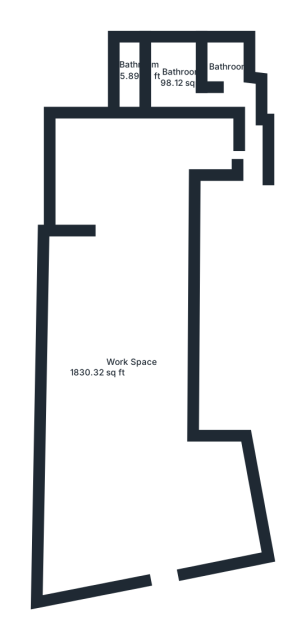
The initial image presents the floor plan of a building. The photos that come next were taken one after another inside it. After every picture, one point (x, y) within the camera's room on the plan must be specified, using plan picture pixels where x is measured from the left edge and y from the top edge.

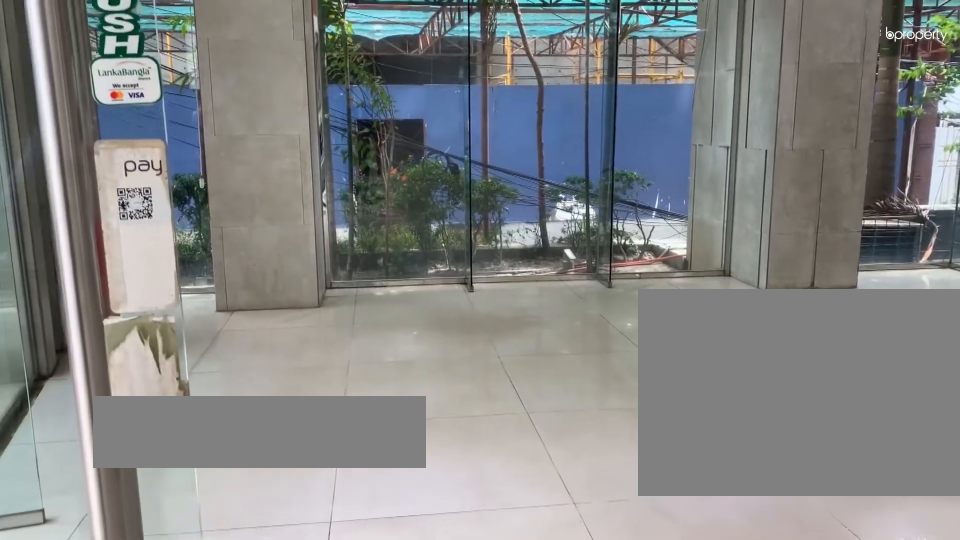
(123, 495)
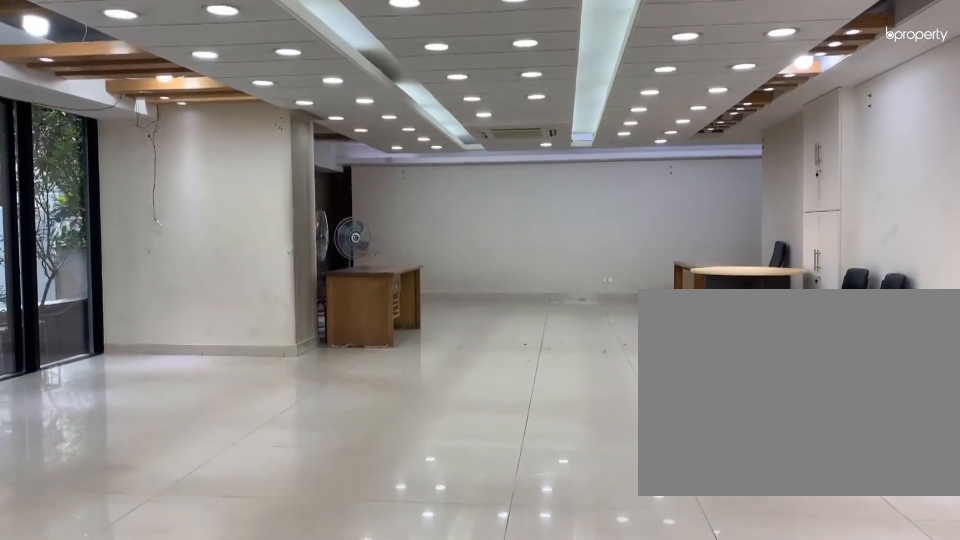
(118, 342)
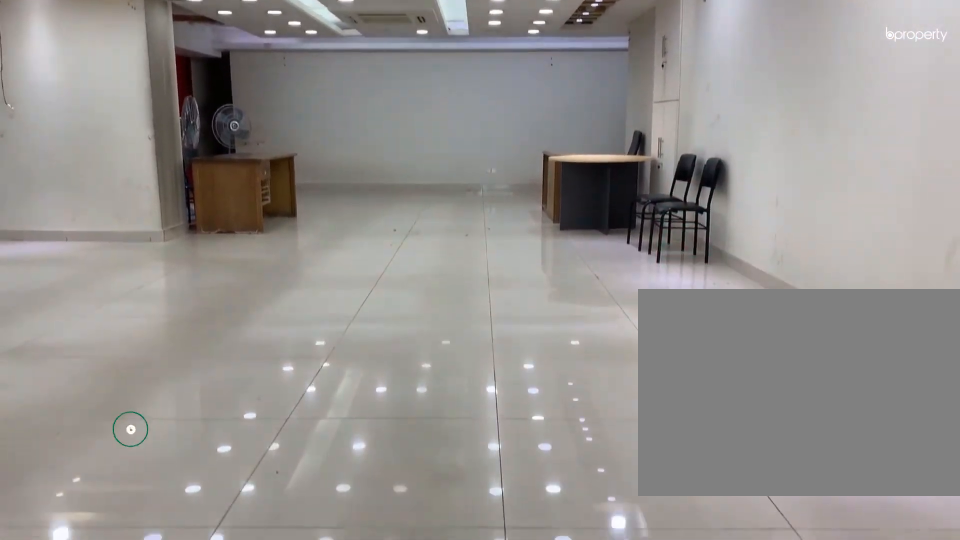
(118, 322)
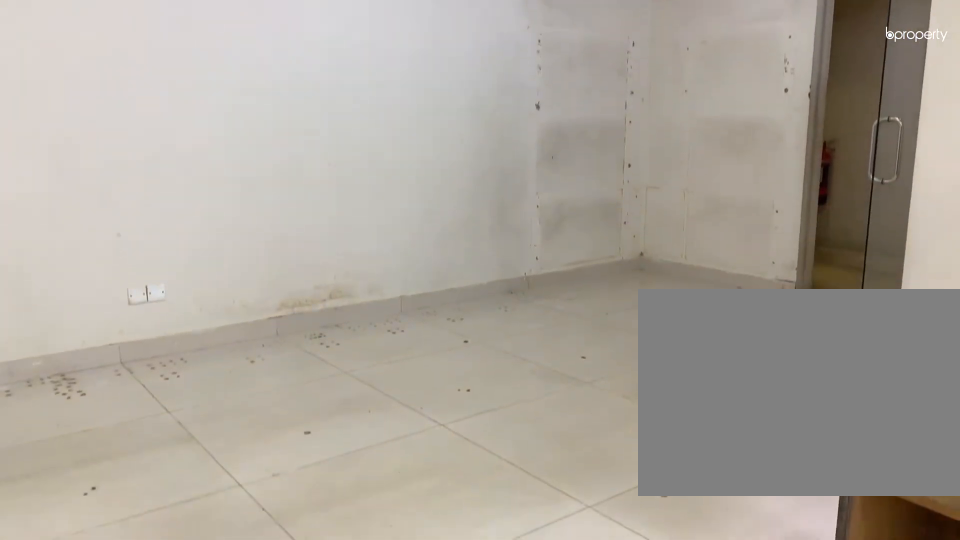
(148, 157)
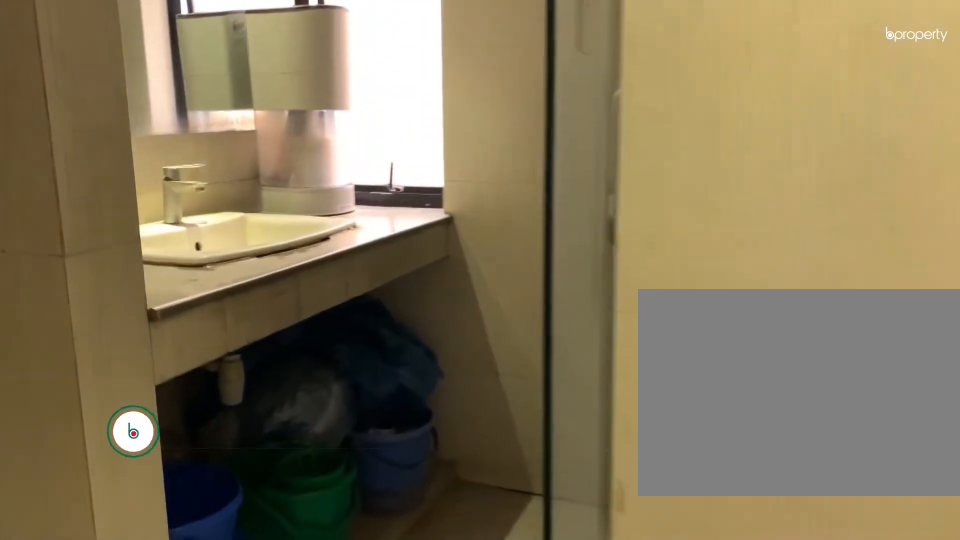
(171, 76)
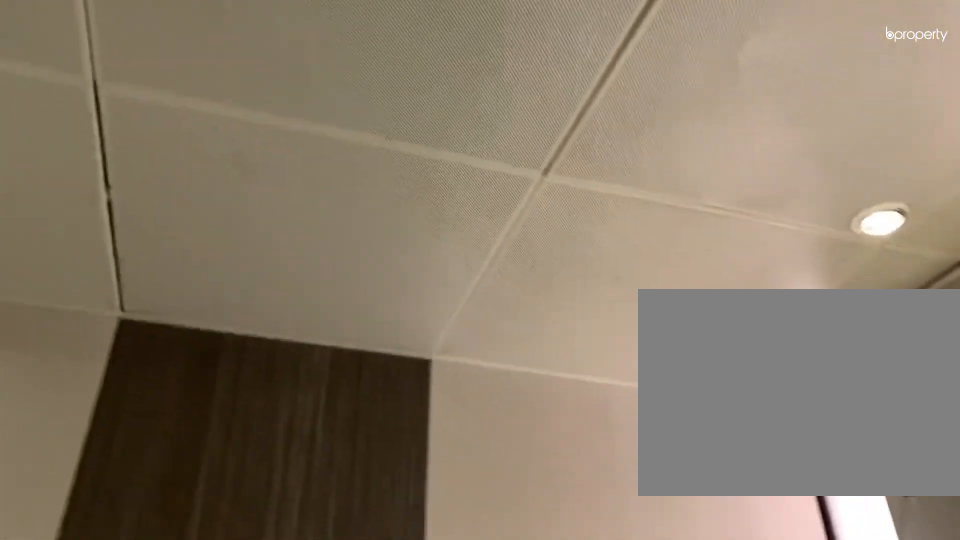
(171, 76)
